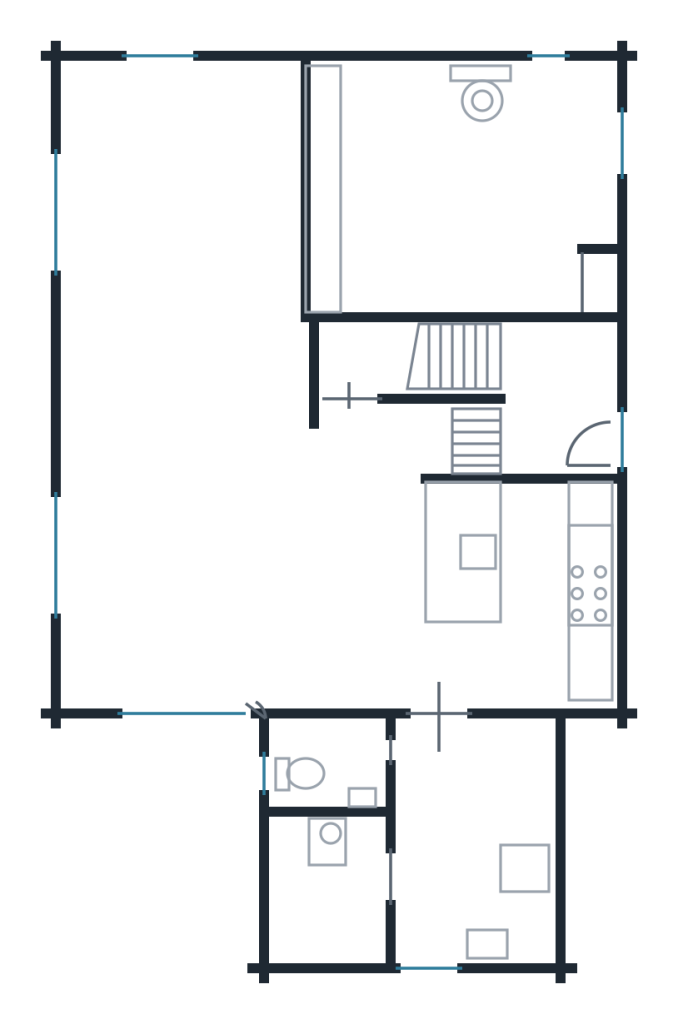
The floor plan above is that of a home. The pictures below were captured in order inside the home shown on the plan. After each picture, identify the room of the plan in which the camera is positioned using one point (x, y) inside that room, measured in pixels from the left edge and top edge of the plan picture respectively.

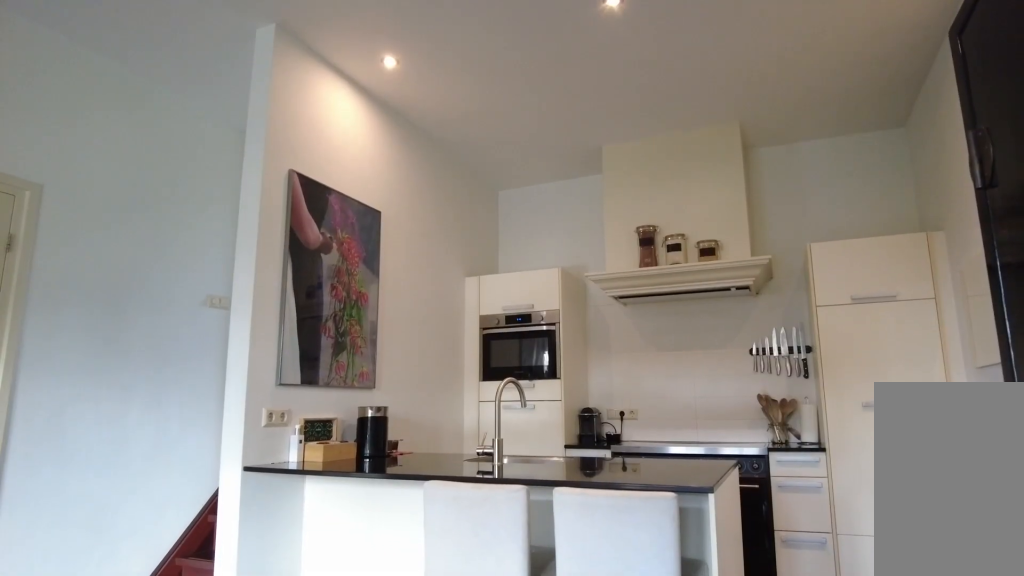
(223, 400)
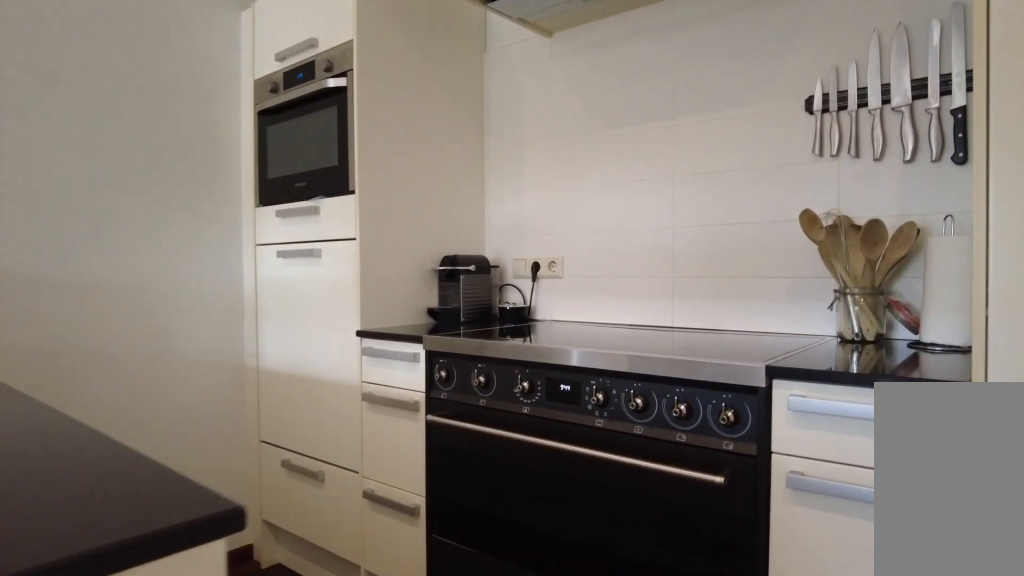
(223, 400)
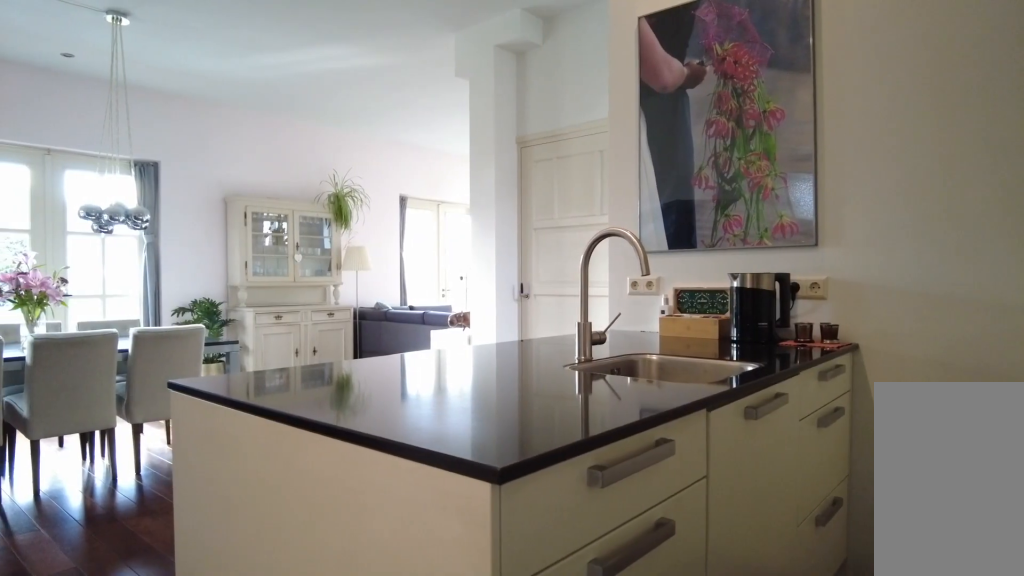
(223, 400)
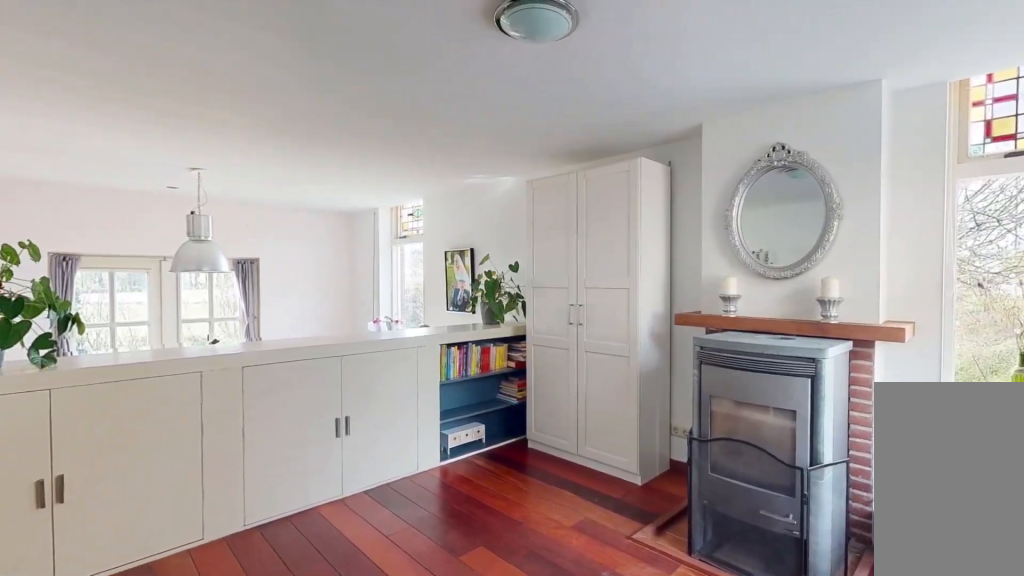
(477, 192)
